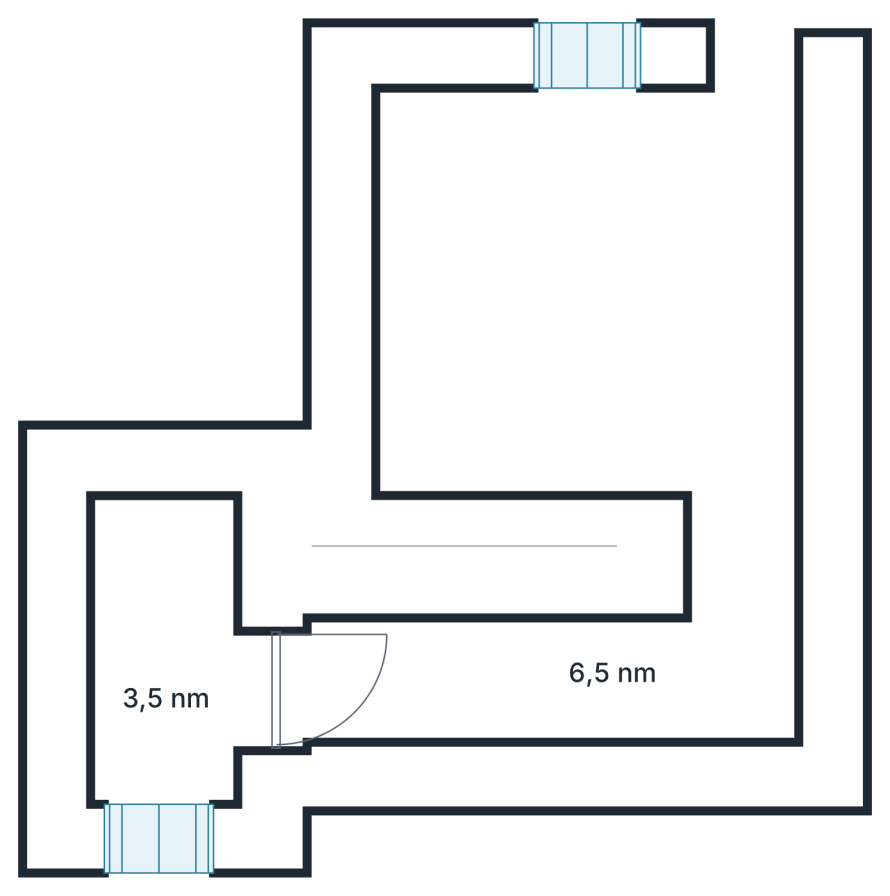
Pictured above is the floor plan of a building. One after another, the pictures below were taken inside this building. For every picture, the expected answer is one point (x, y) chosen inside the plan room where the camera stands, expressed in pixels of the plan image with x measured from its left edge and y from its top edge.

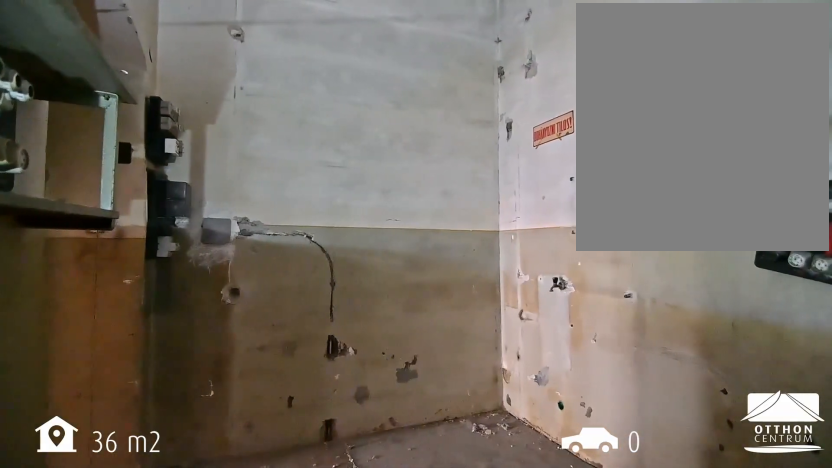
(553, 677)
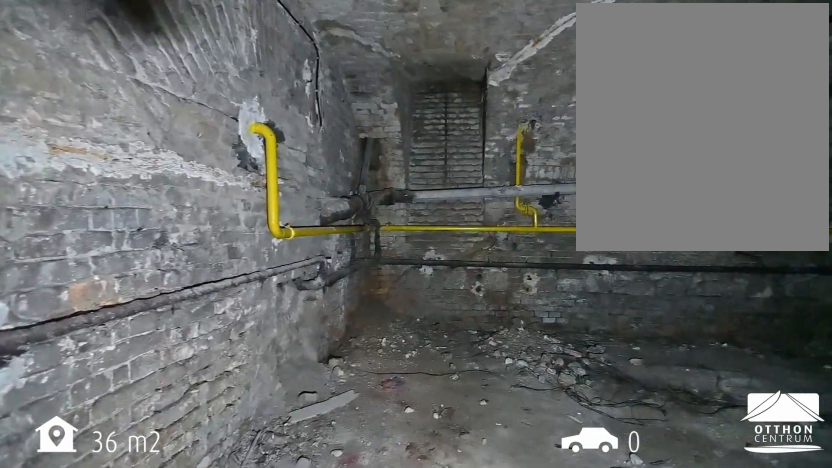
(594, 277)
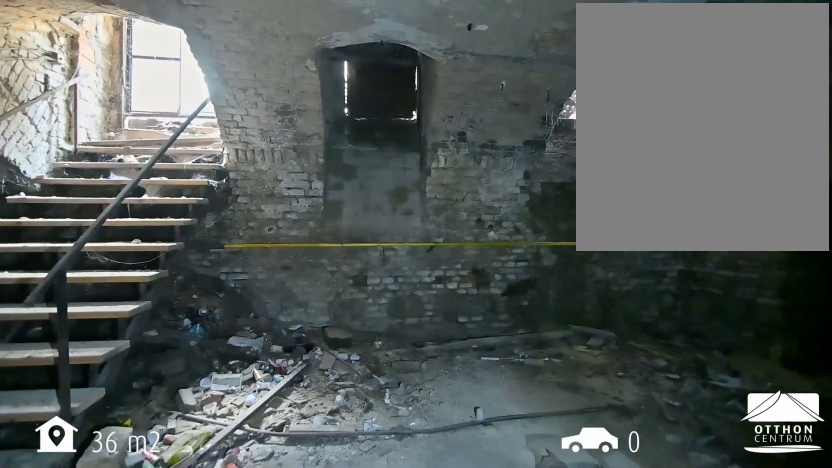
(594, 277)
